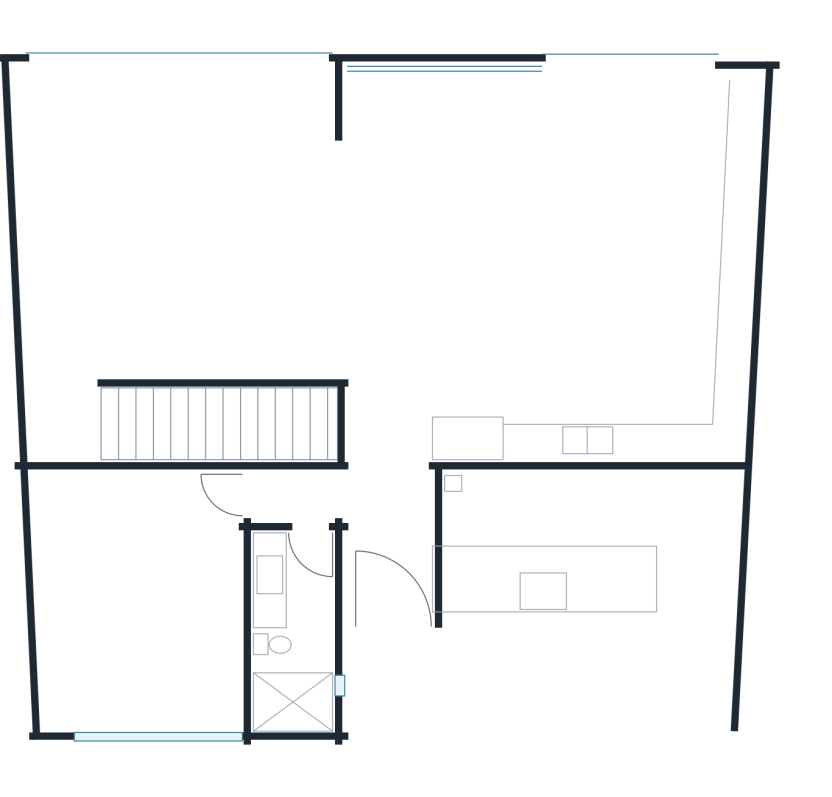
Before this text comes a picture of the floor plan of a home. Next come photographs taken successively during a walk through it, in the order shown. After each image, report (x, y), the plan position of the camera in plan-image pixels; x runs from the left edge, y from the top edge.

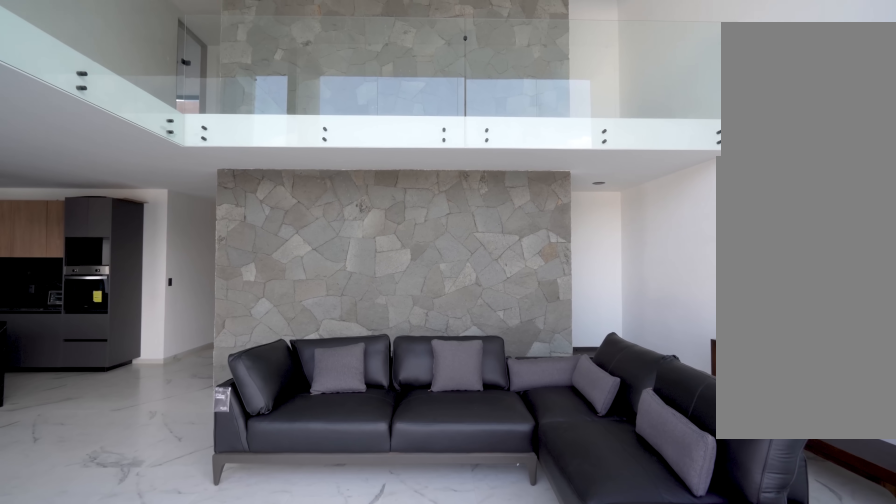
(245, 198)
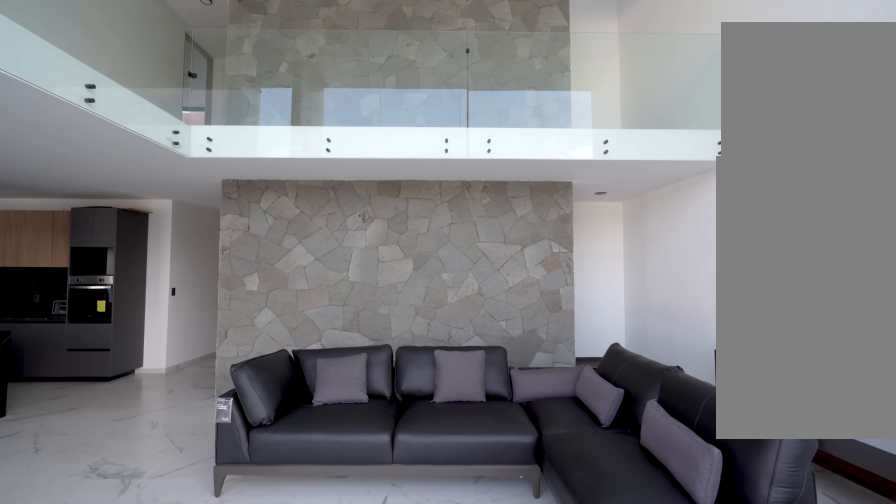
(242, 193)
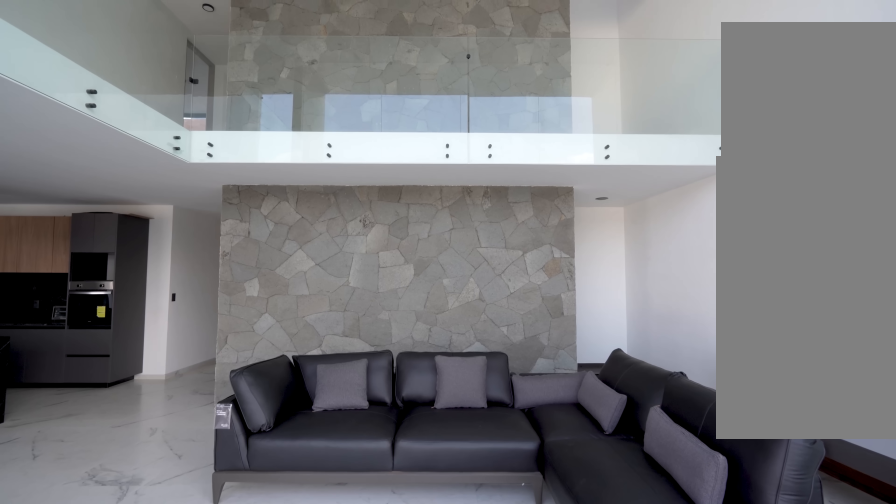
(241, 188)
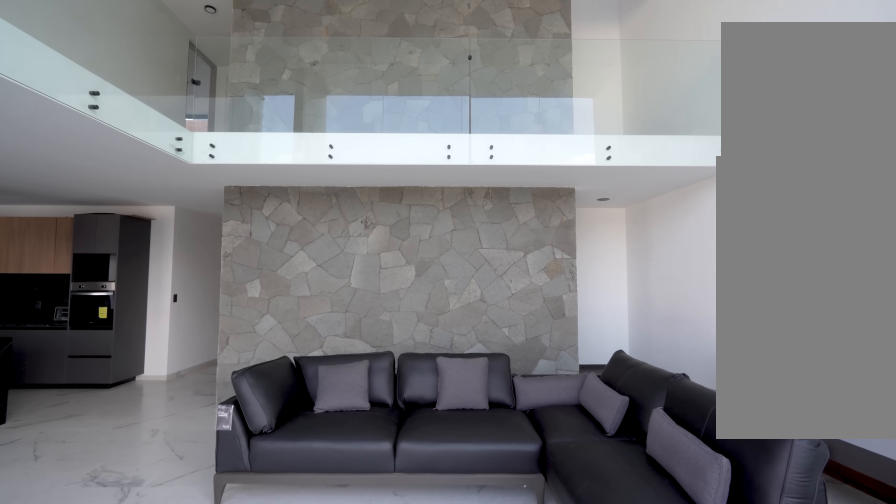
(240, 187)
